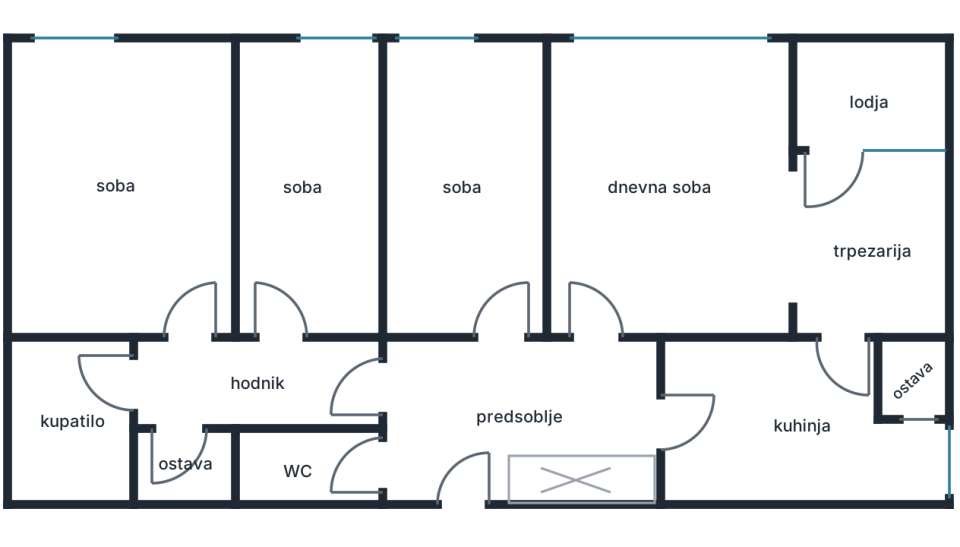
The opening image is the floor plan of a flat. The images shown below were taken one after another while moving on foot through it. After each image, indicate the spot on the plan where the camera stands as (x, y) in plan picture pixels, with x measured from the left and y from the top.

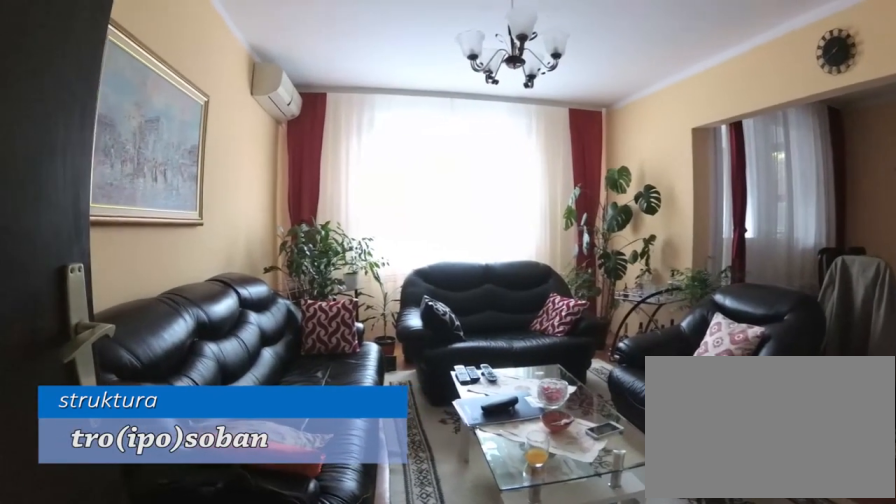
(613, 339)
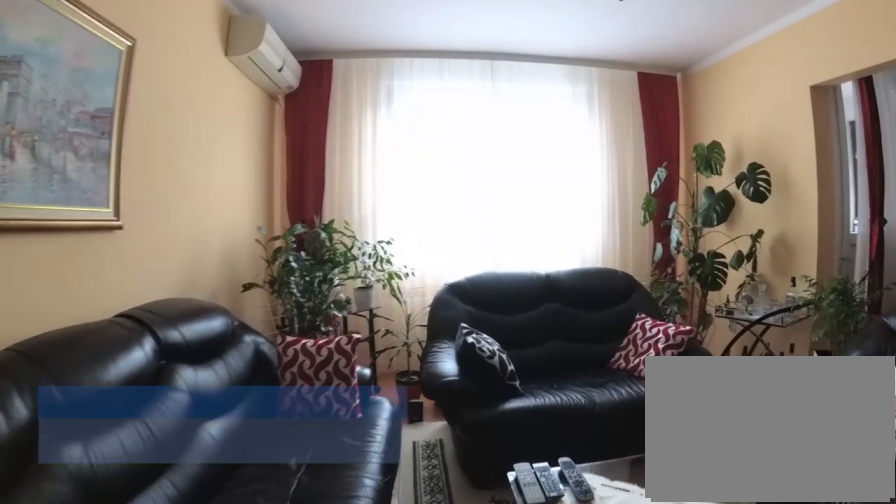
(615, 268)
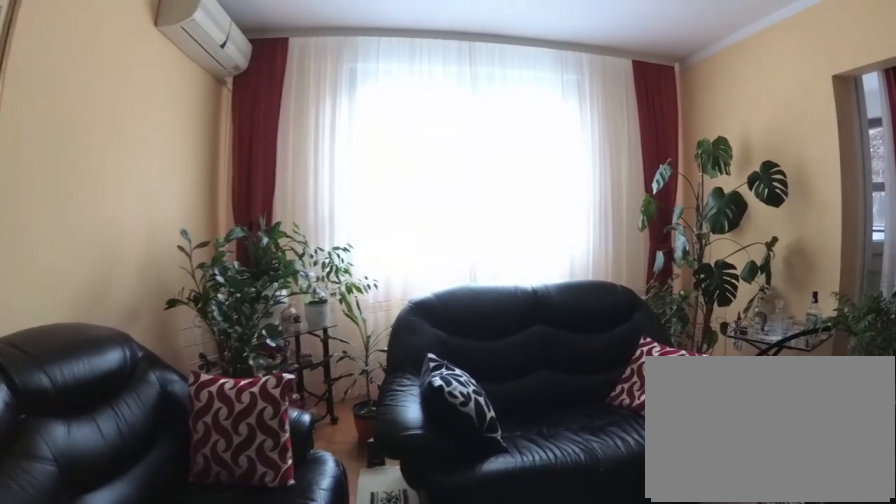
(615, 225)
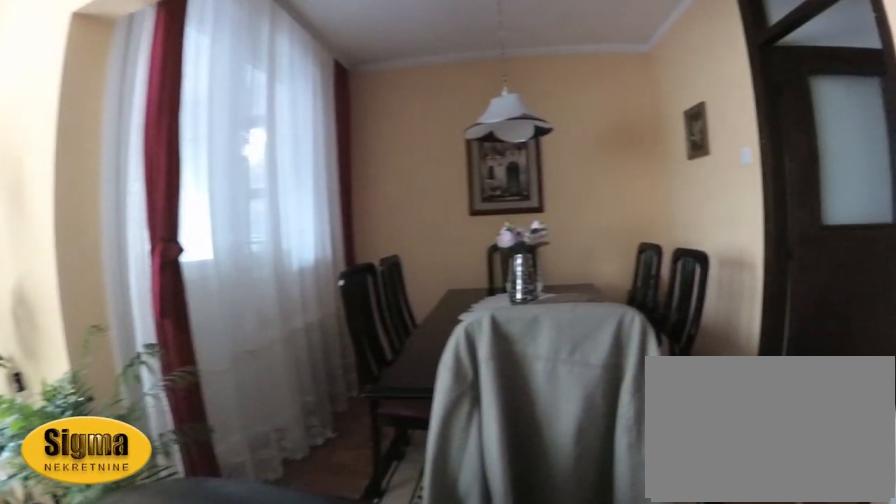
(630, 187)
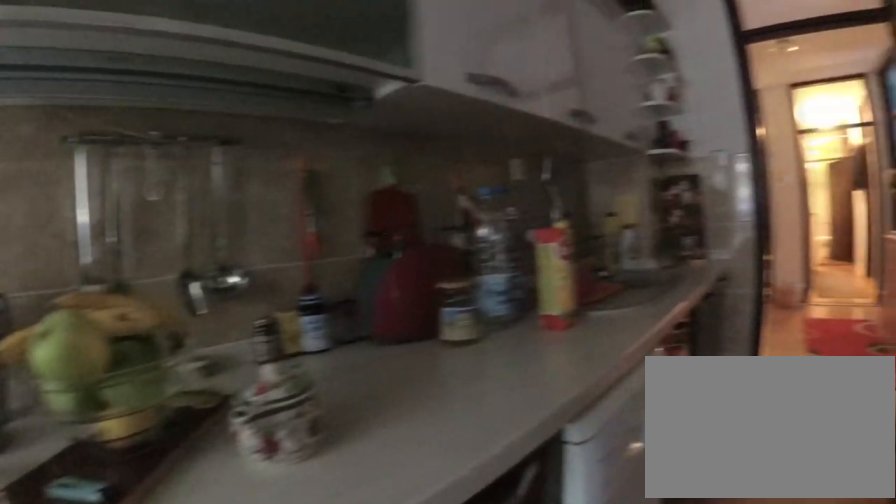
(841, 401)
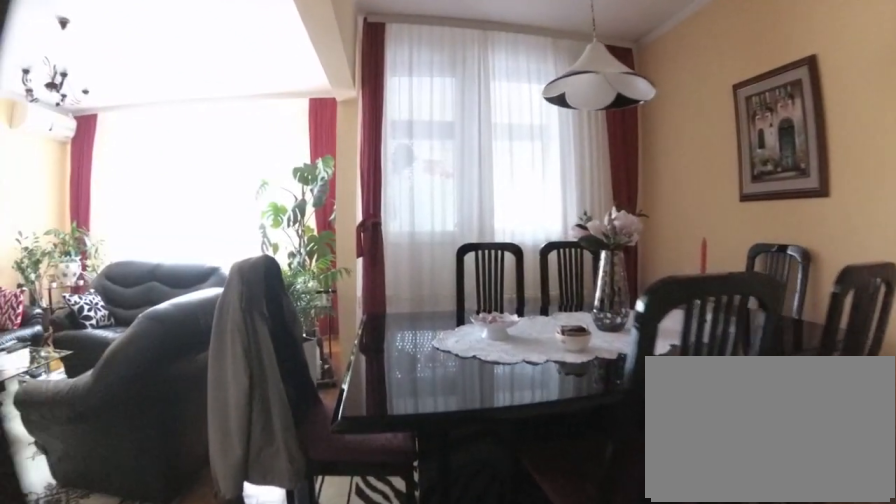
(830, 391)
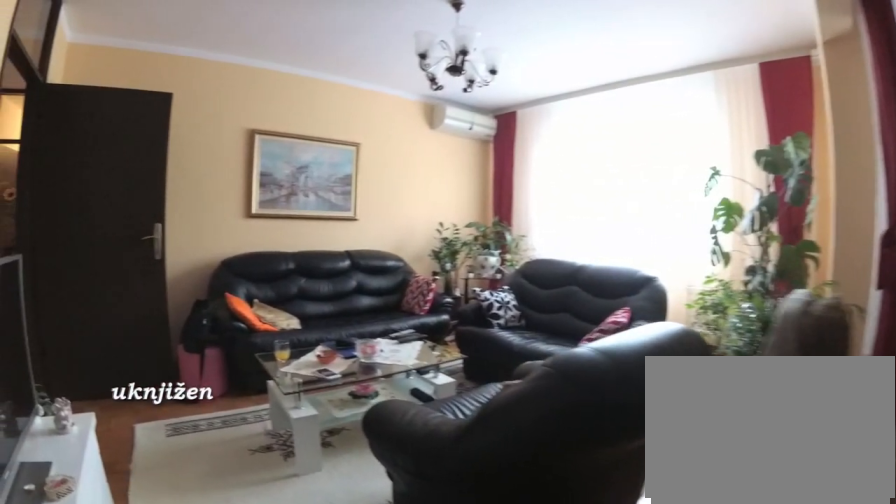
(824, 315)
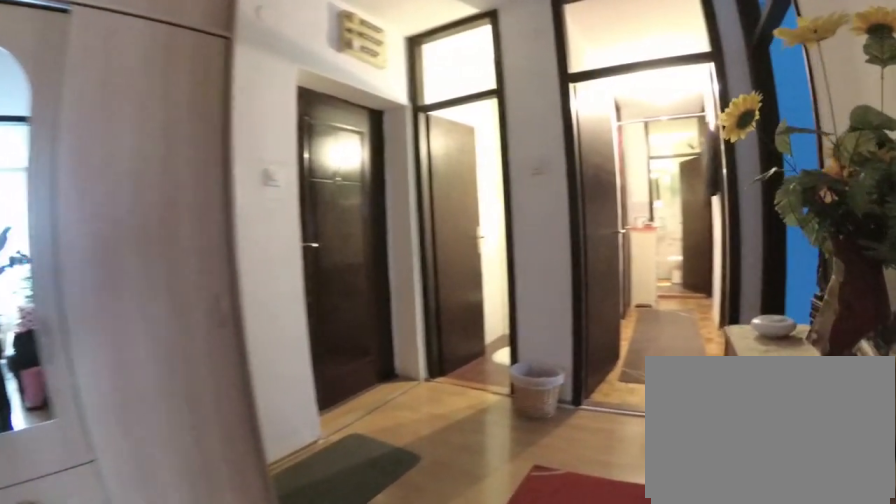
(593, 362)
